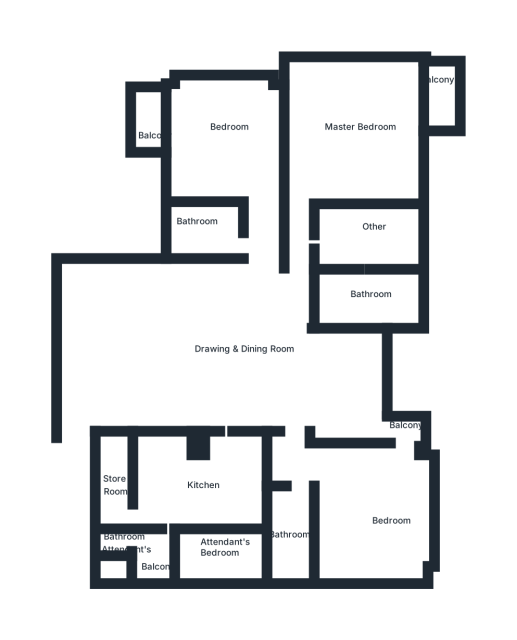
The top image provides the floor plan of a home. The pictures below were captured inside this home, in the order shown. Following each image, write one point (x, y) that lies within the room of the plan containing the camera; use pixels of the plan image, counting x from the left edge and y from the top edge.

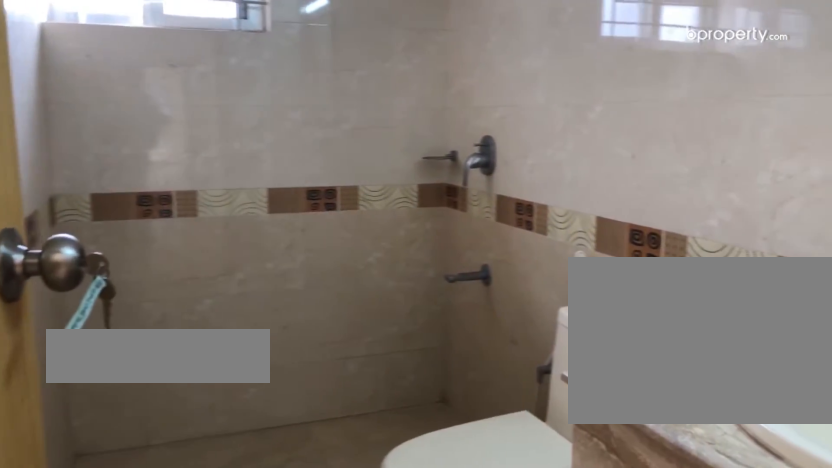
(285, 531)
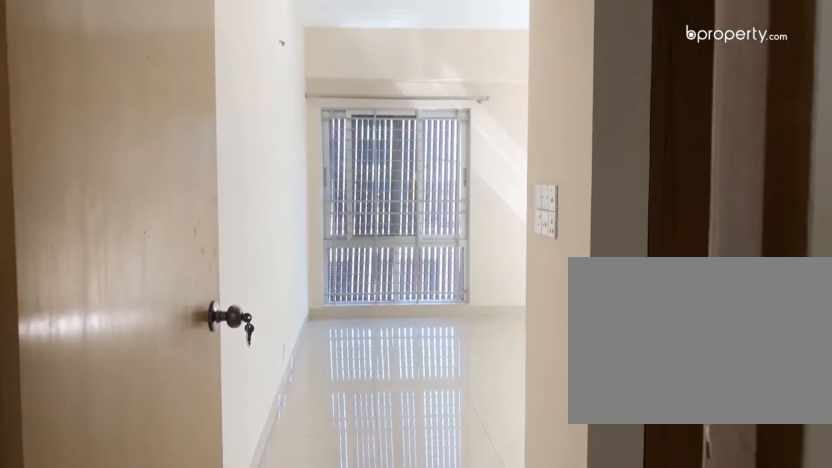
(299, 287)
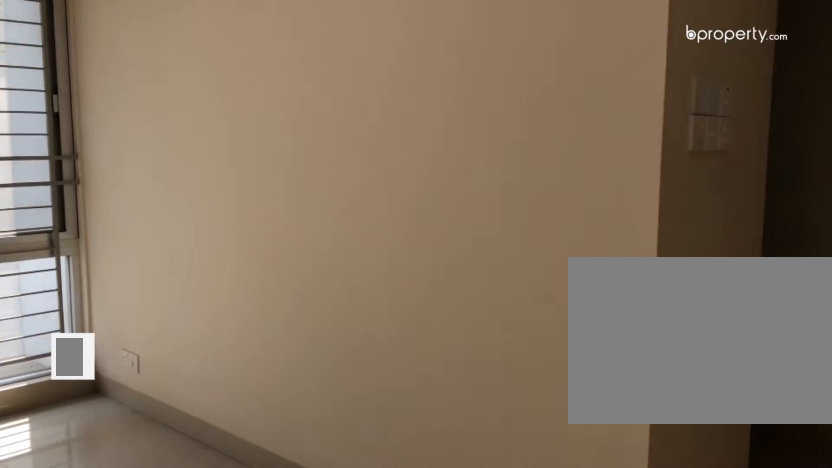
(353, 132)
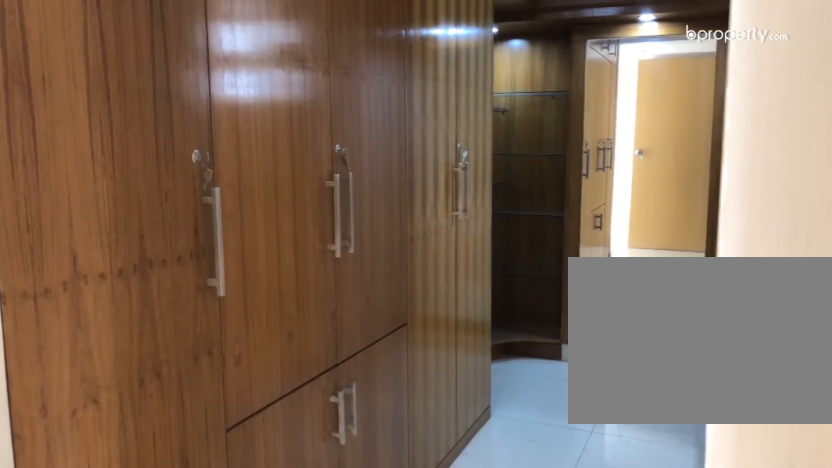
(365, 240)
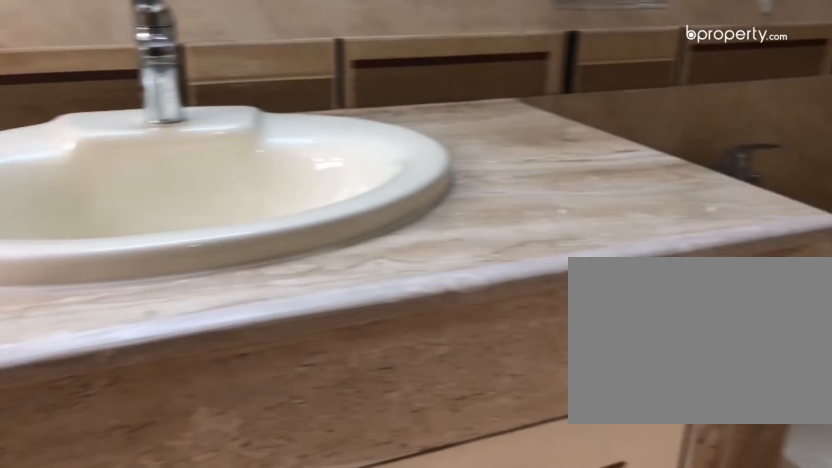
(365, 298)
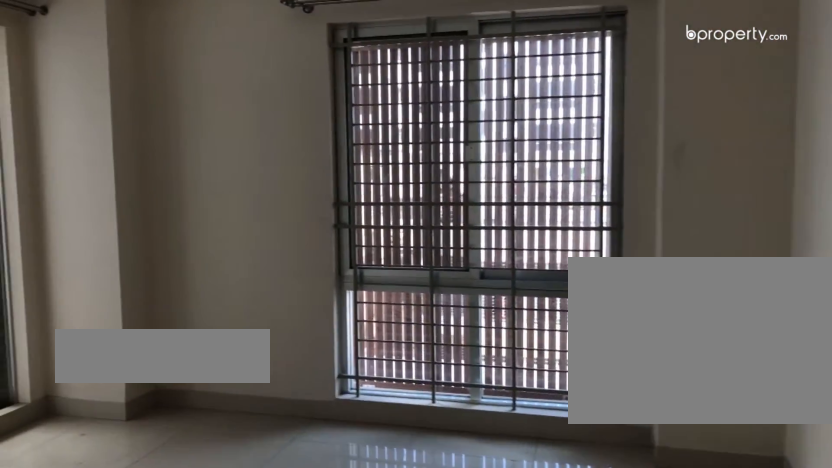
(223, 142)
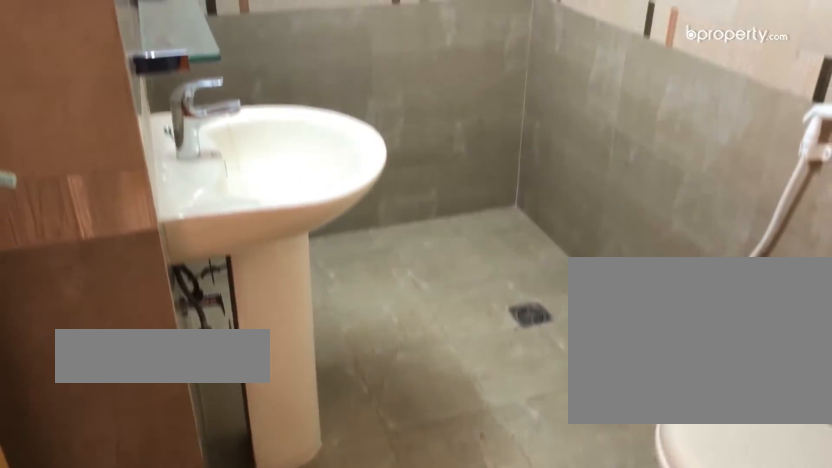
(202, 230)
